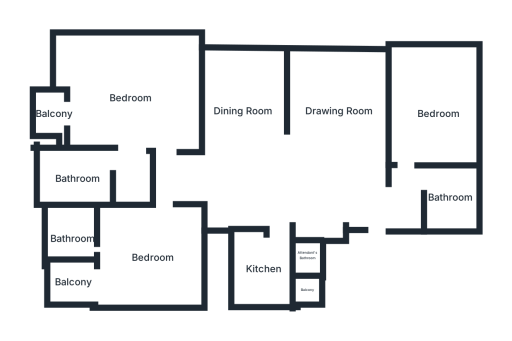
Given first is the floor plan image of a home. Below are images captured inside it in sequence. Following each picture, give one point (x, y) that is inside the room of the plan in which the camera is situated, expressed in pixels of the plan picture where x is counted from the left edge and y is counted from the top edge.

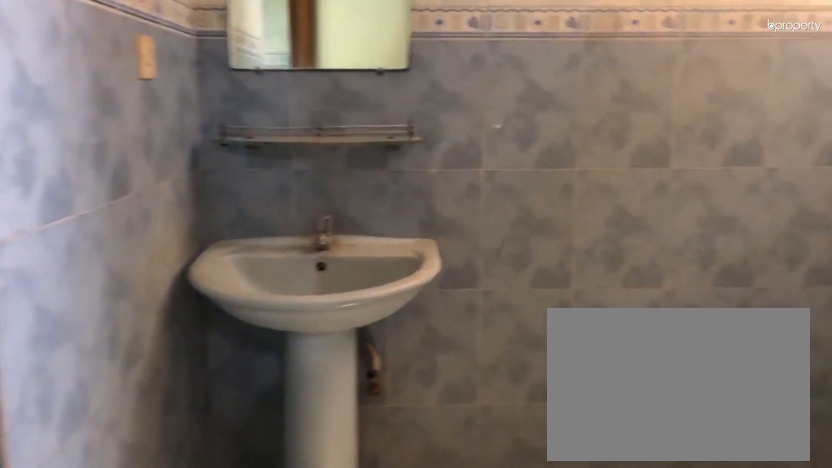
(449, 192)
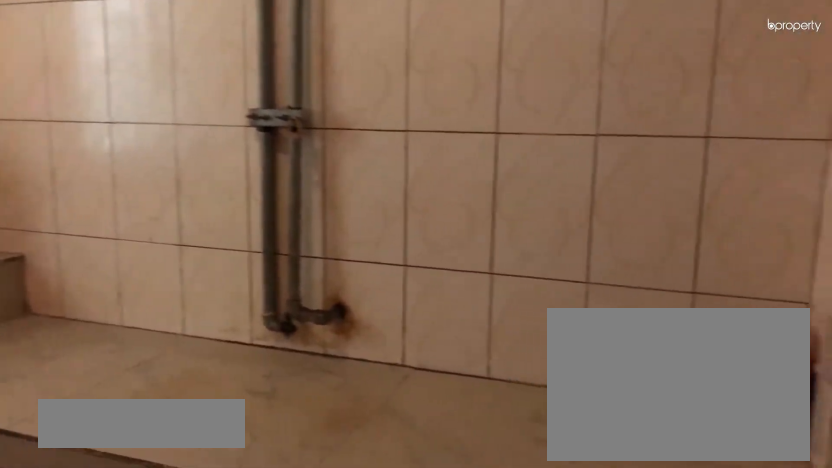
(267, 267)
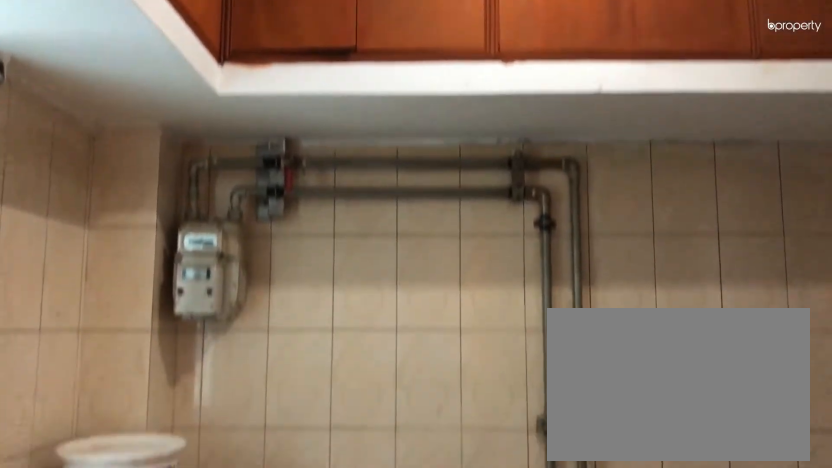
(265, 267)
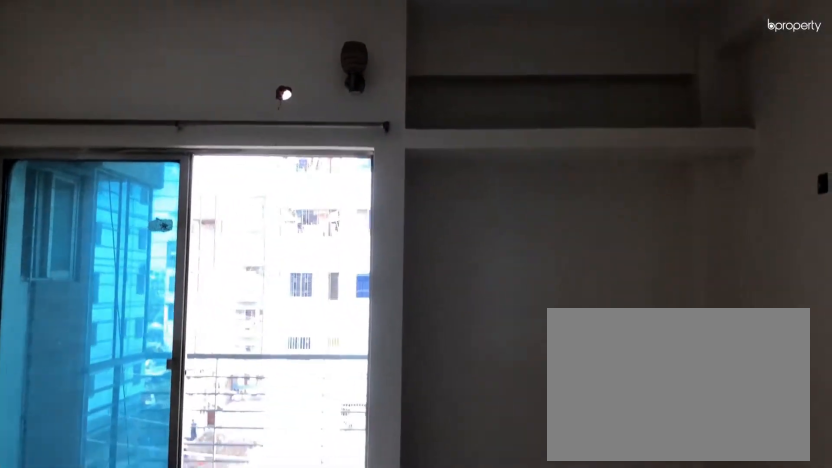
(130, 95)
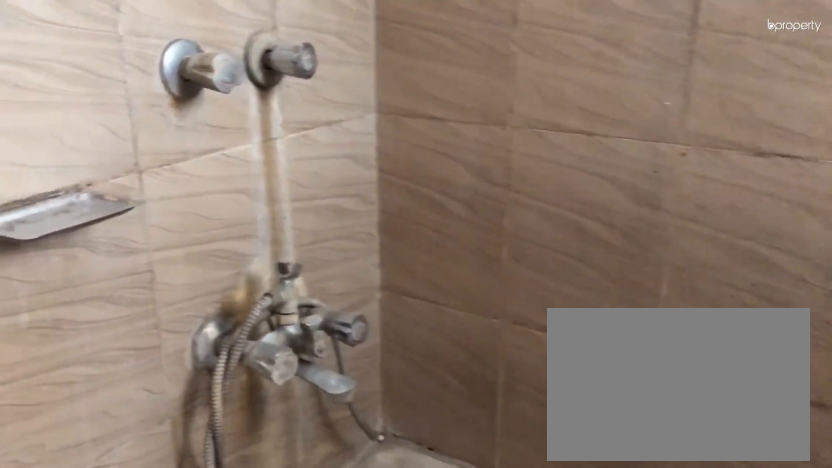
(78, 177)
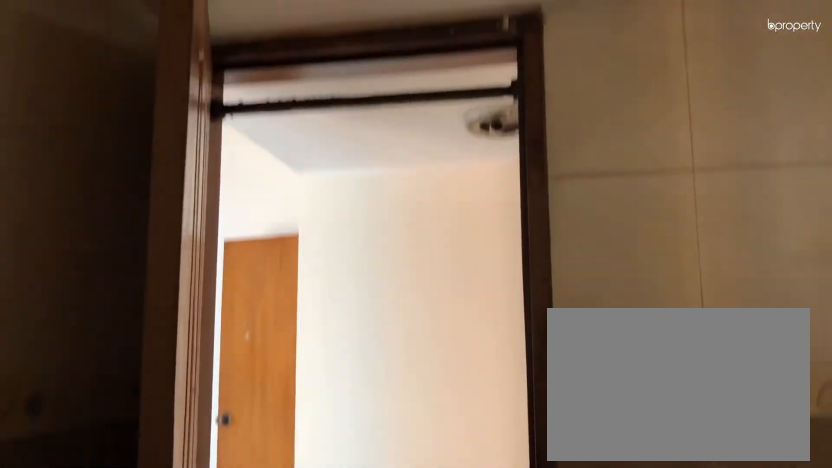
(78, 177)
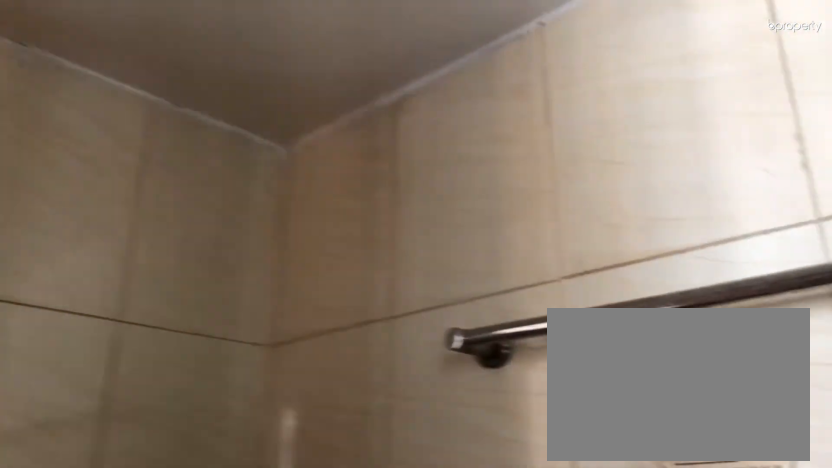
(78, 177)
